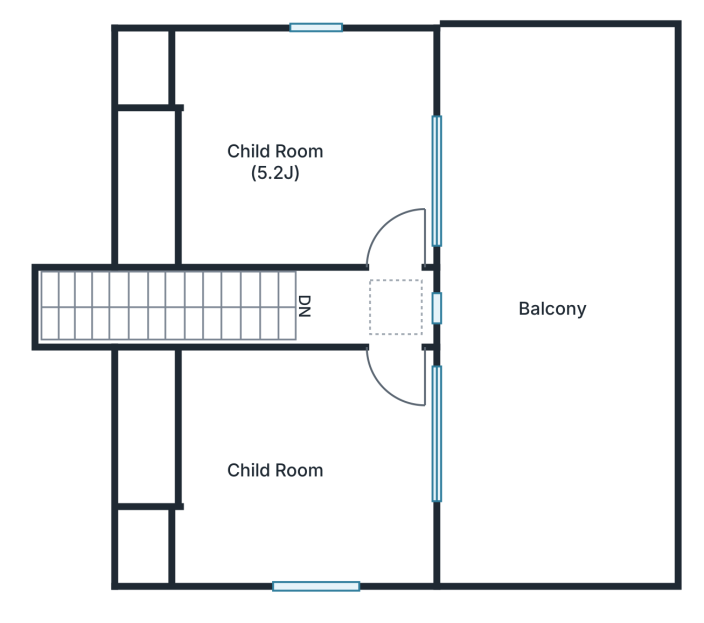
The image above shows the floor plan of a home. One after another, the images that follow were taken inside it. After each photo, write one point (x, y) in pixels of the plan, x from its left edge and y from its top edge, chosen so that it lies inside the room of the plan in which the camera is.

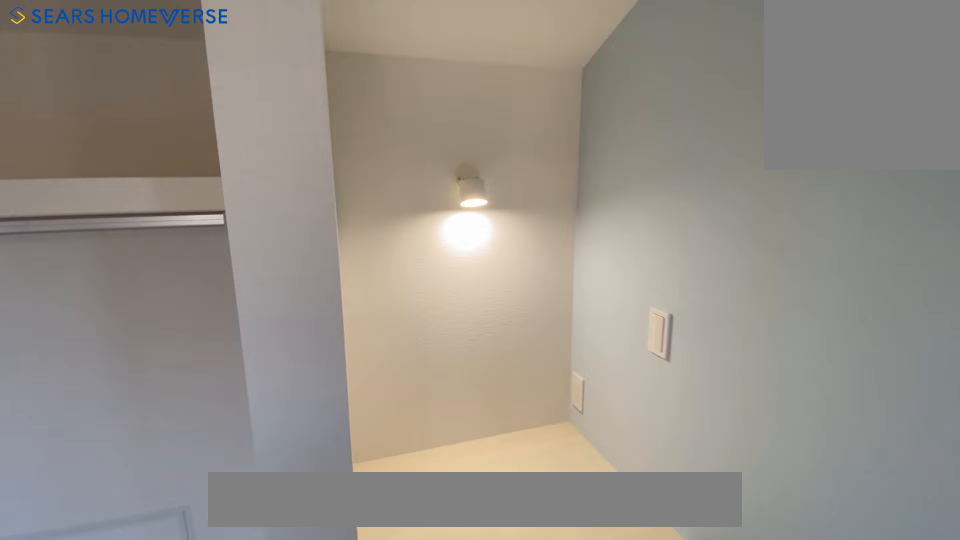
(291, 159)
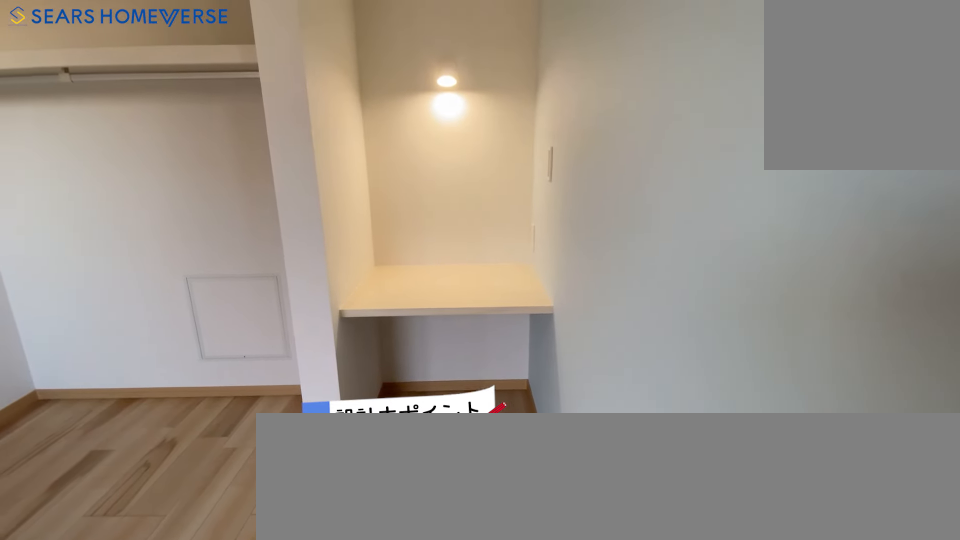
(291, 159)
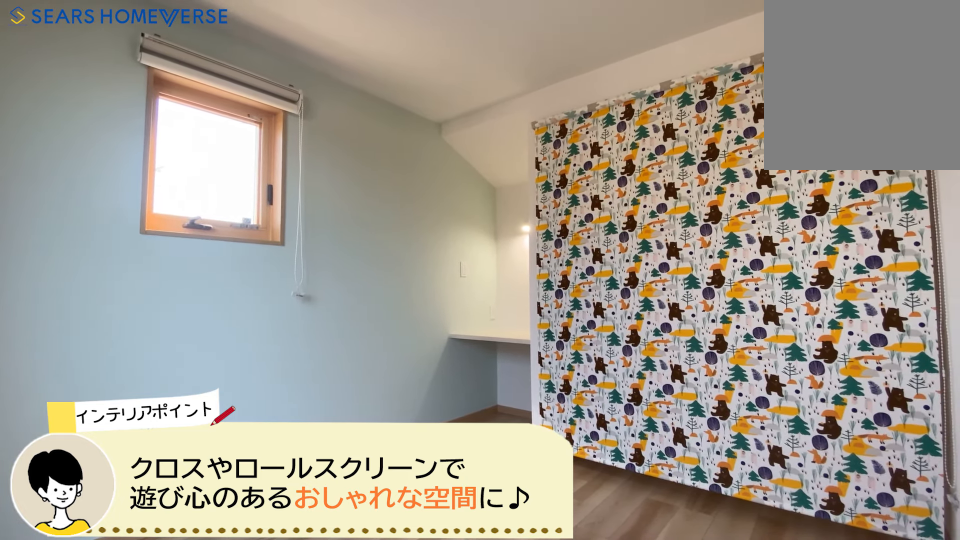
(299, 449)
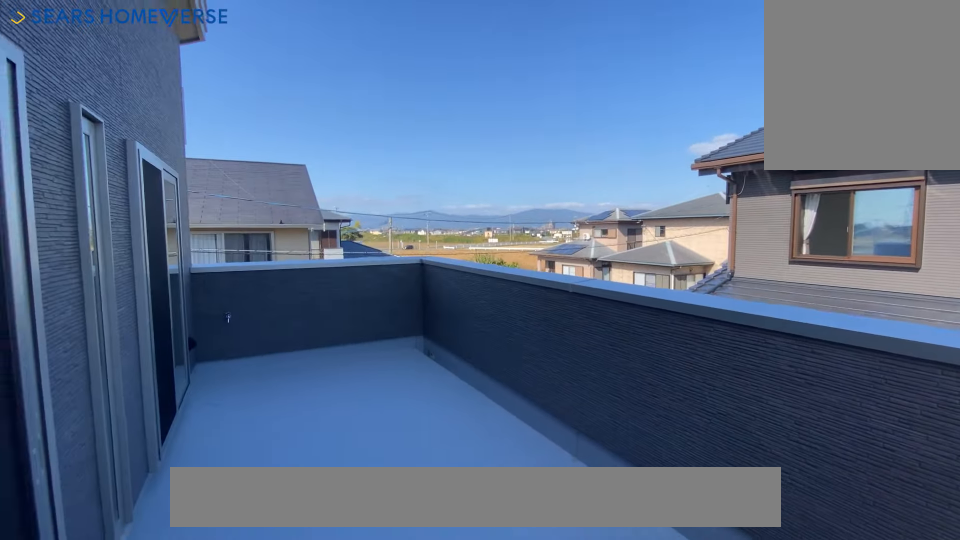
(554, 310)
